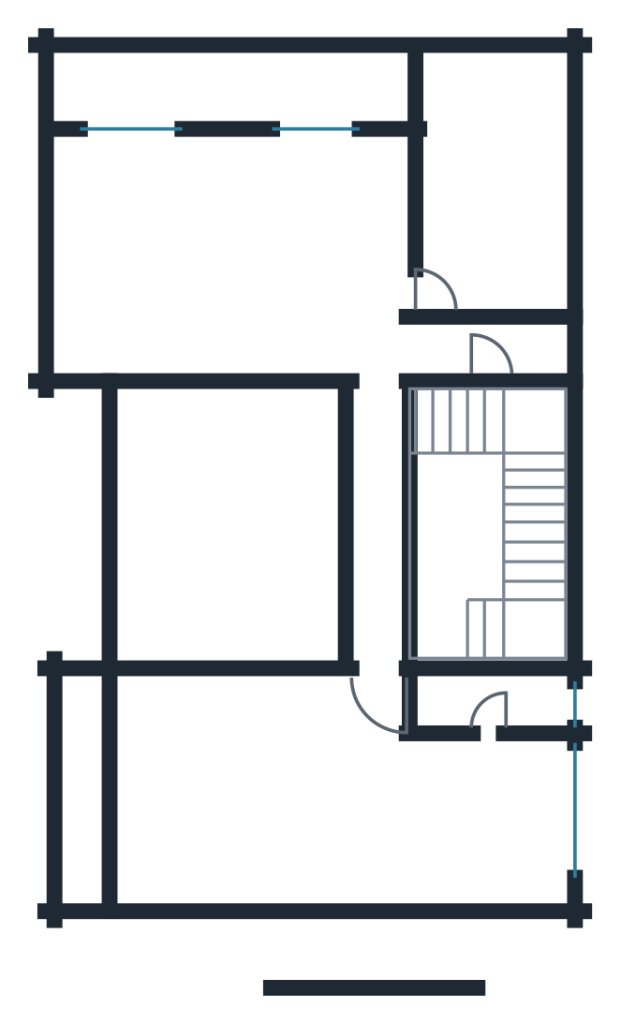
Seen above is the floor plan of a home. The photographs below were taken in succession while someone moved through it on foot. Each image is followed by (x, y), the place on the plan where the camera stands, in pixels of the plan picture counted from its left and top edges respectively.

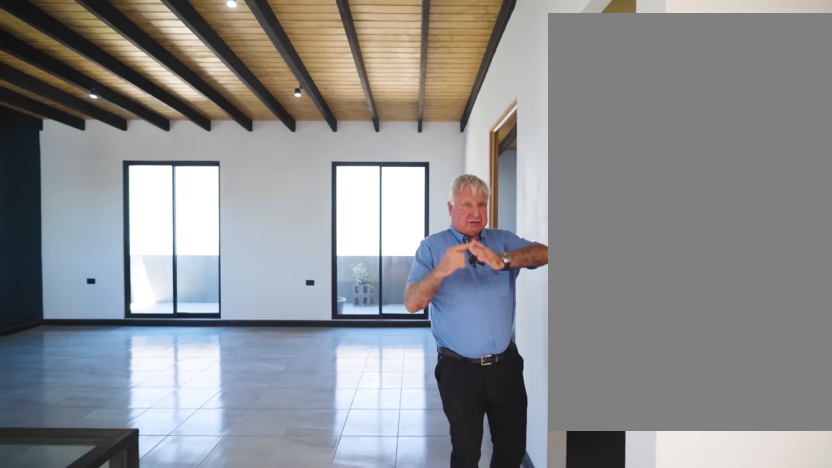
(417, 363)
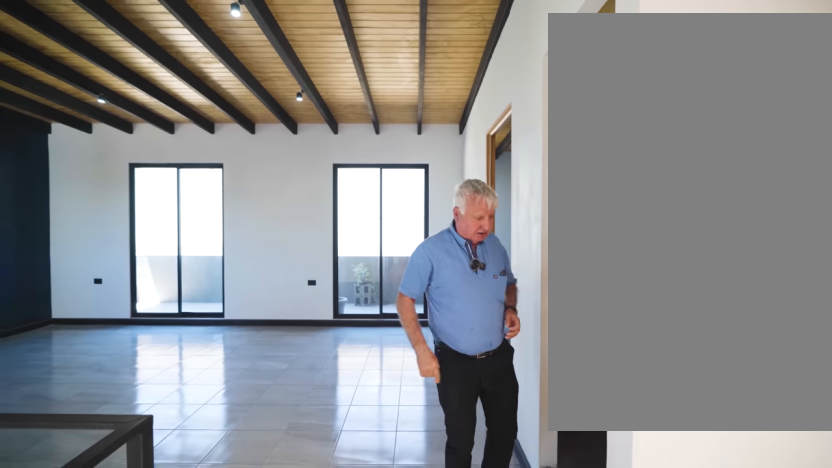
(413, 368)
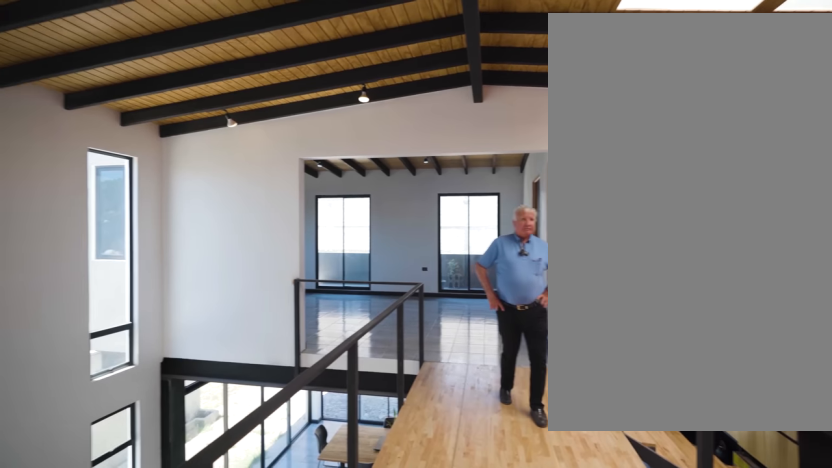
(374, 519)
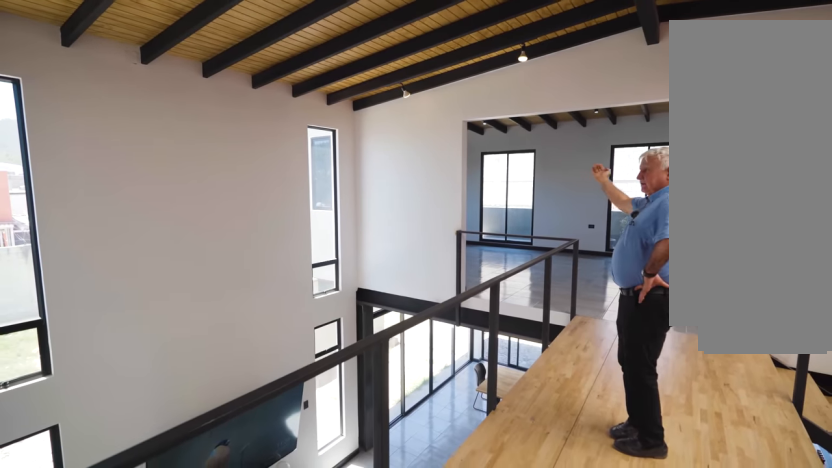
(370, 596)
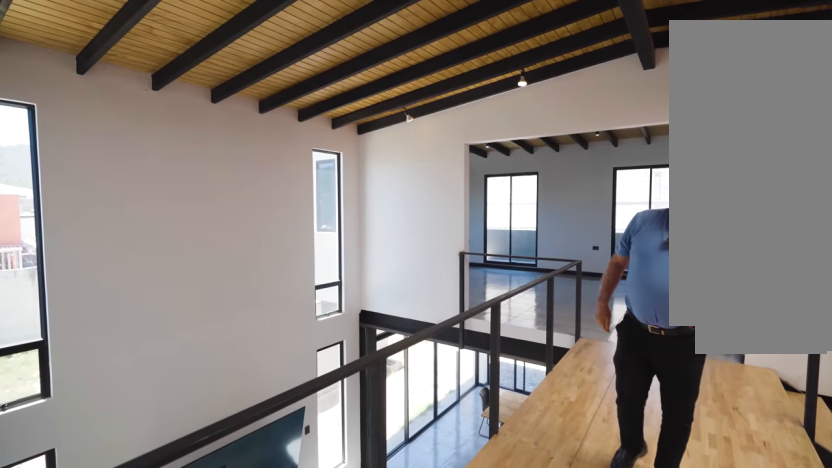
(366, 628)
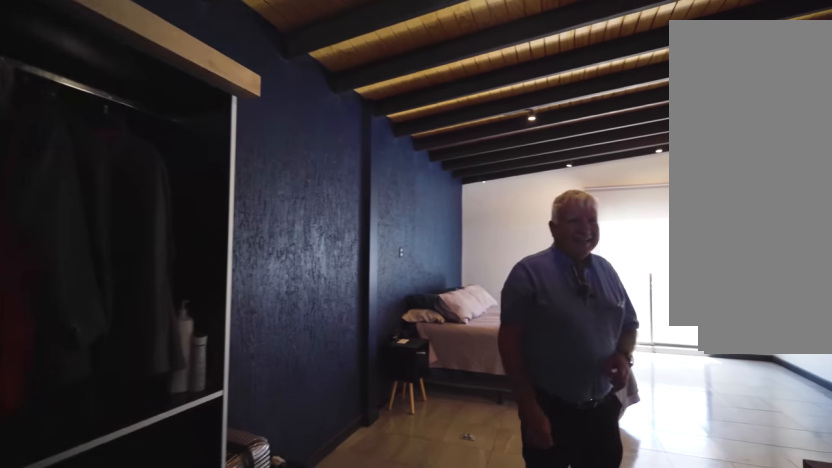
(490, 781)
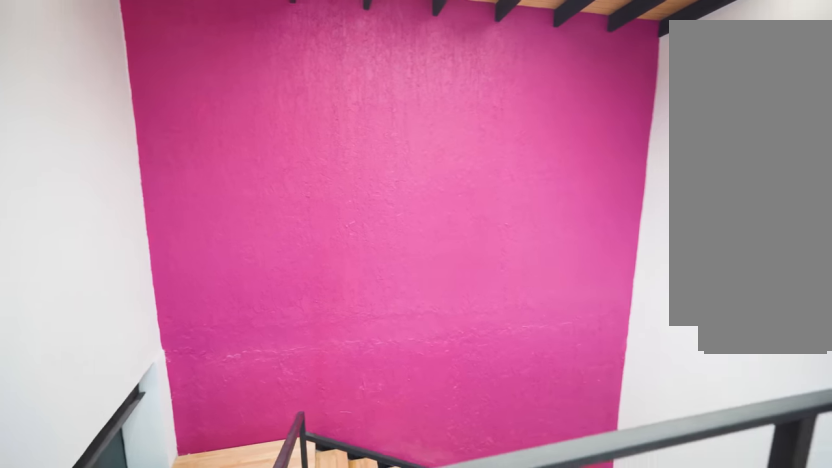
(382, 551)
